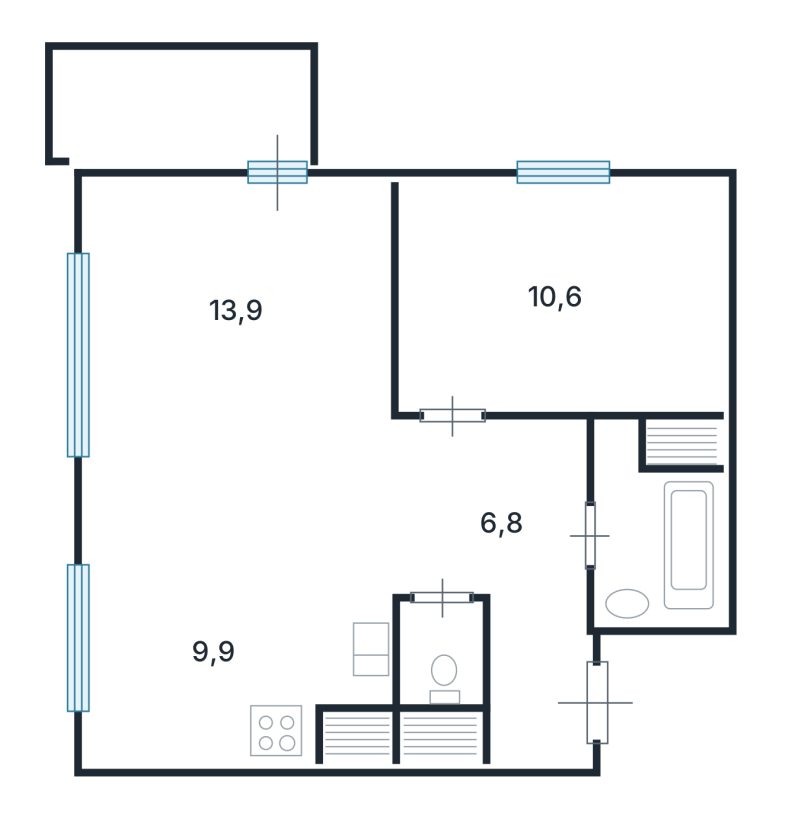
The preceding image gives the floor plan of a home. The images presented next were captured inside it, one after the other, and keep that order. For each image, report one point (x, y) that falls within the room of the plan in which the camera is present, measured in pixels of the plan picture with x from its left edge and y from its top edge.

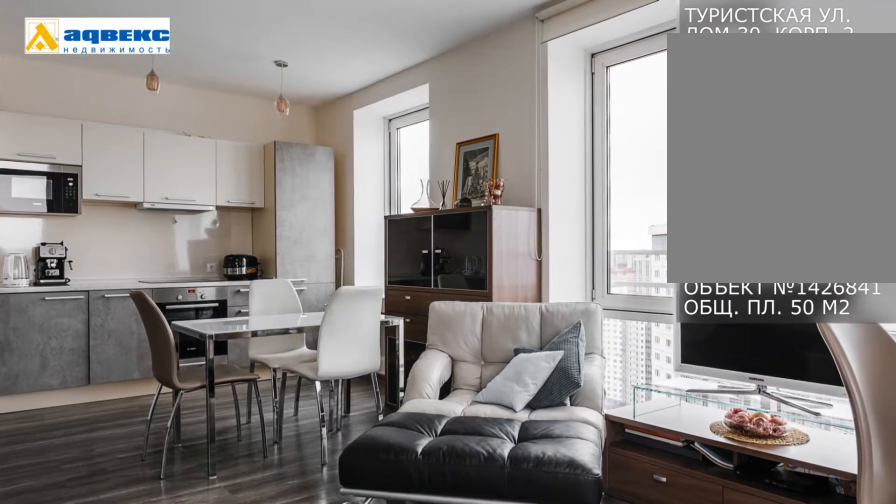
(246, 320)
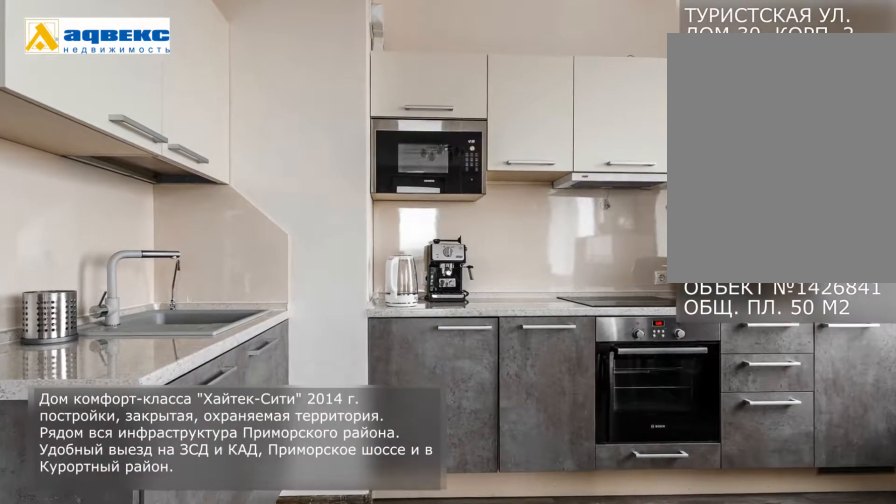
(212, 645)
